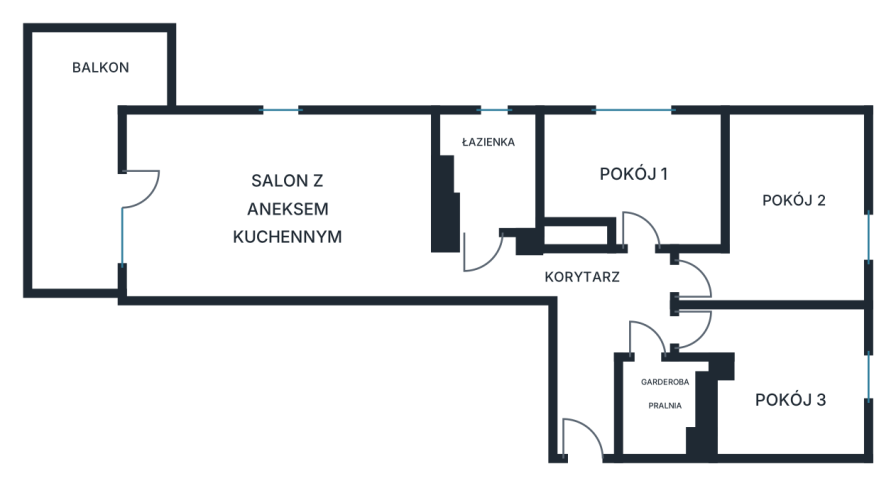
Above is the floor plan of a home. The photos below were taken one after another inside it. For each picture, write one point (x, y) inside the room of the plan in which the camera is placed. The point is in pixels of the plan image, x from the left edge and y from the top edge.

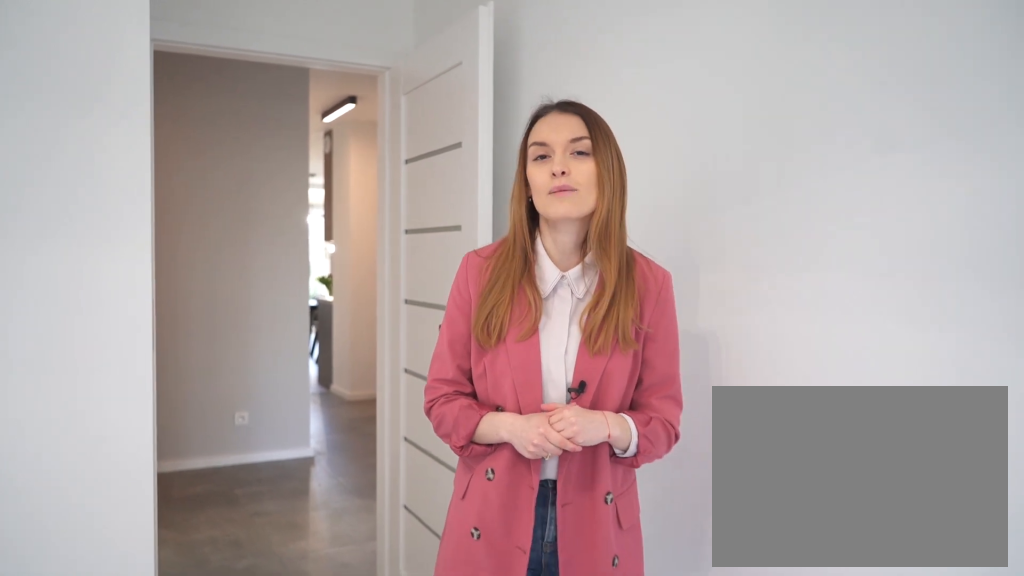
(786, 378)
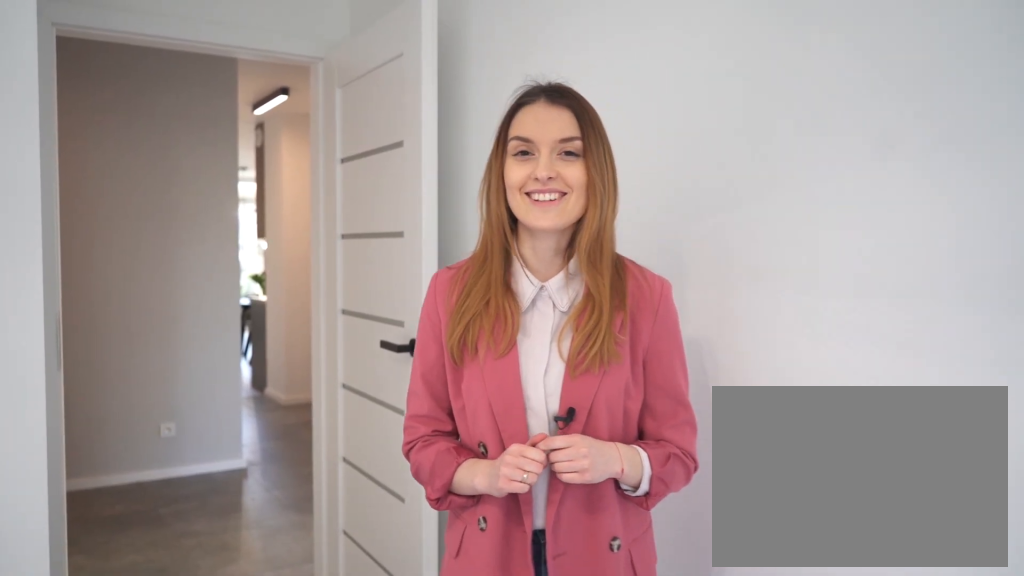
(808, 378)
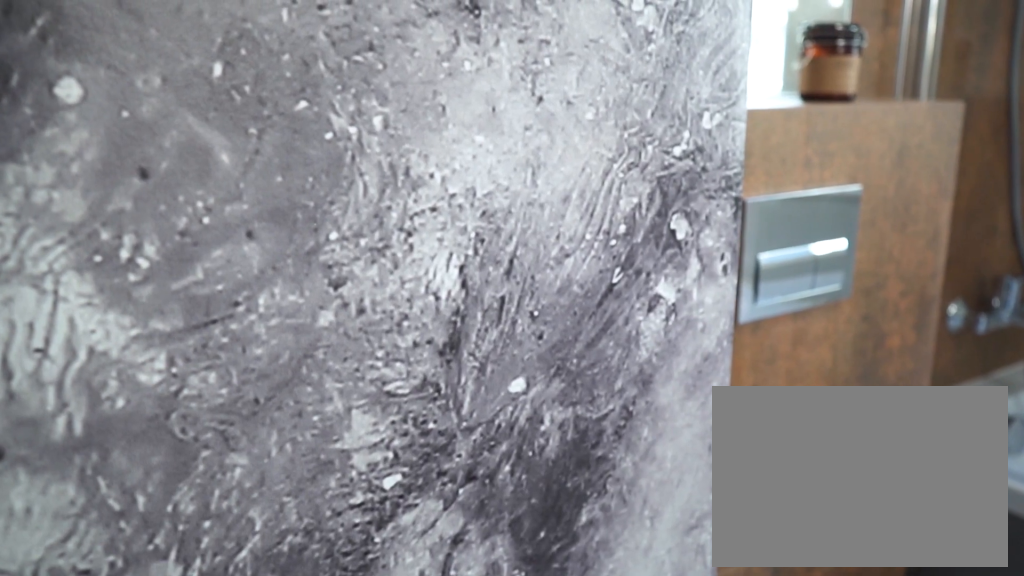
(491, 171)
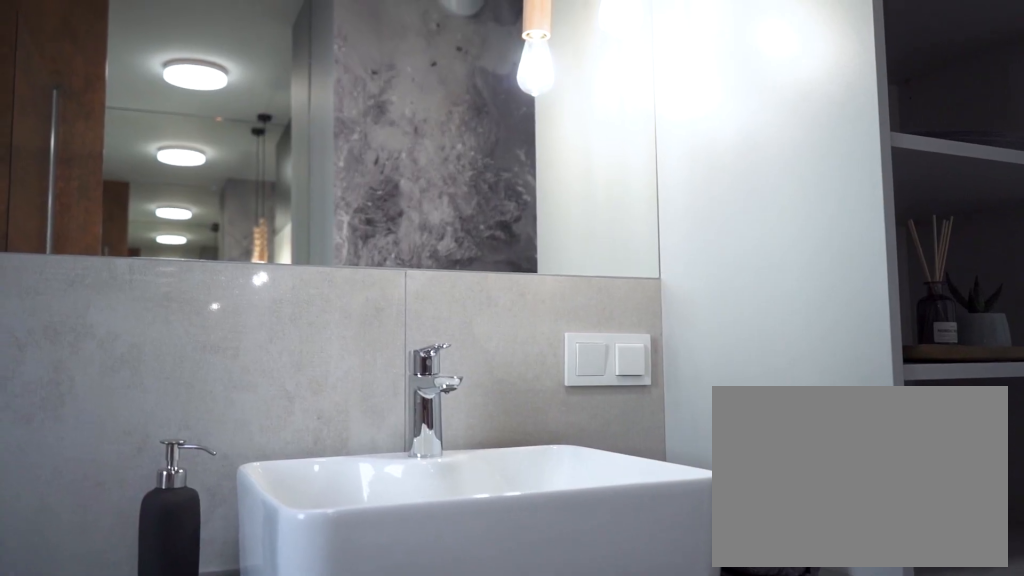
(492, 171)
